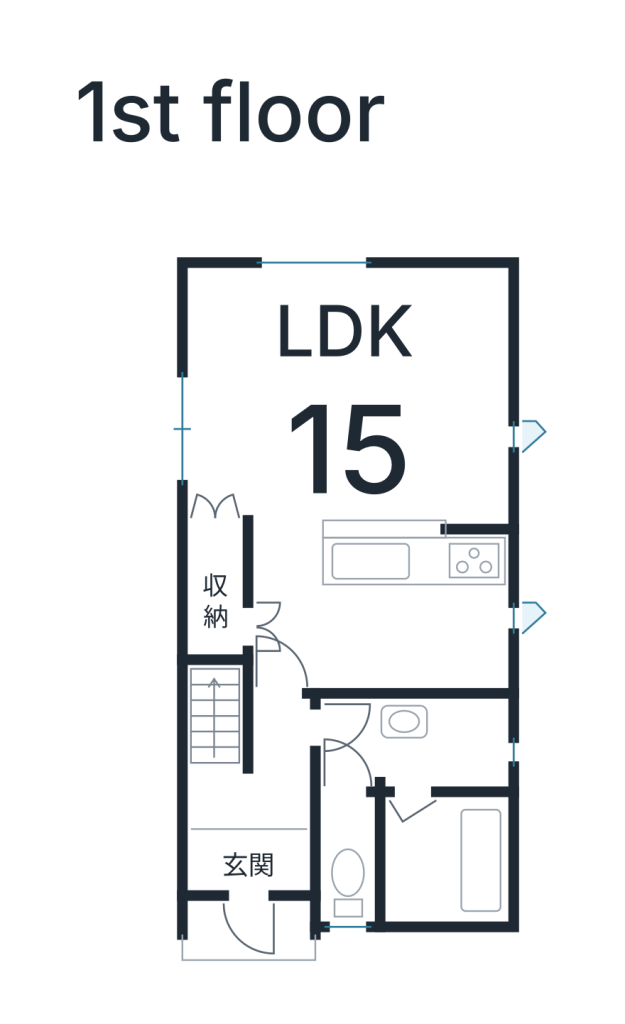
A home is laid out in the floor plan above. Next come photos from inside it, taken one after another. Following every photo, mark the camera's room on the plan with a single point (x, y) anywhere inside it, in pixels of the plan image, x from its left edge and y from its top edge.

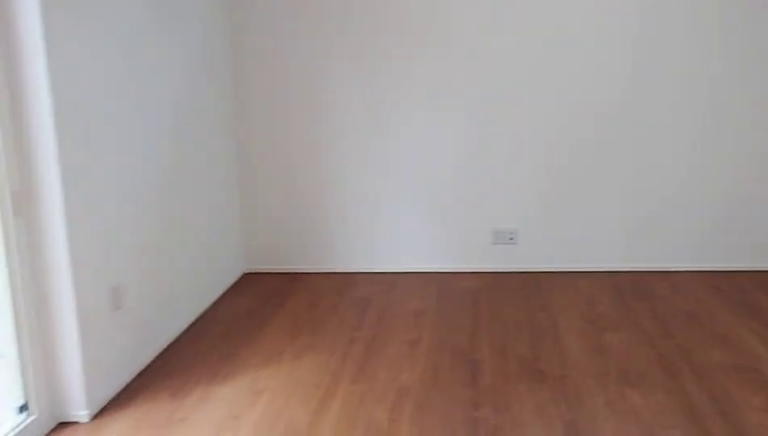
(350, 400)
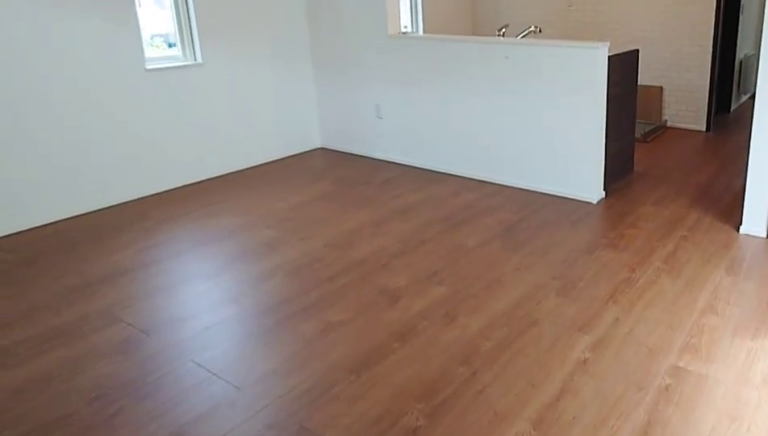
(350, 400)
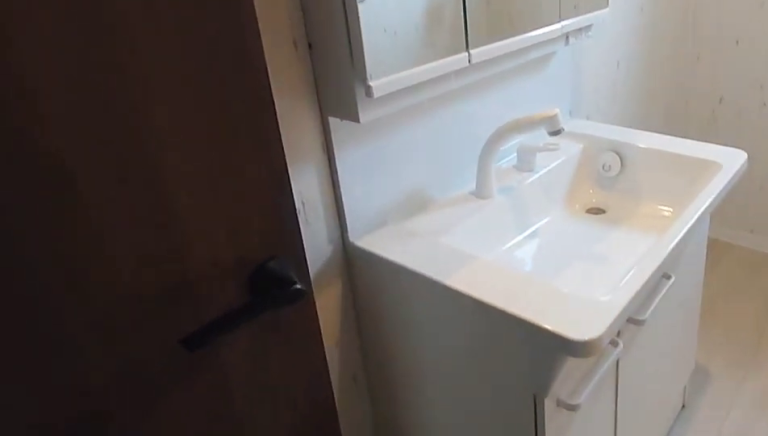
(407, 737)
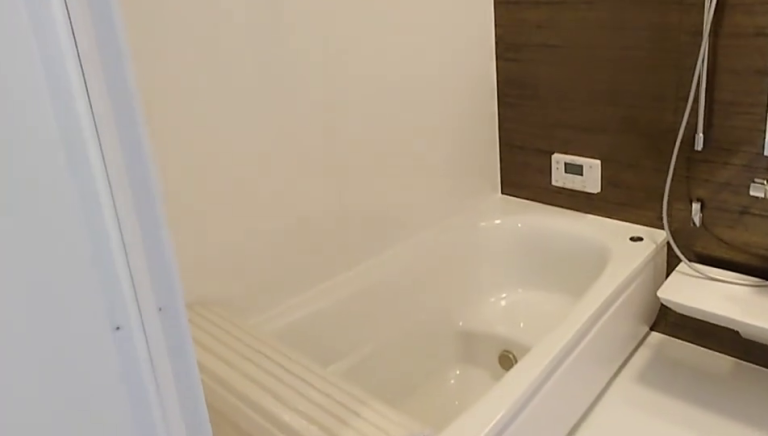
(436, 860)
